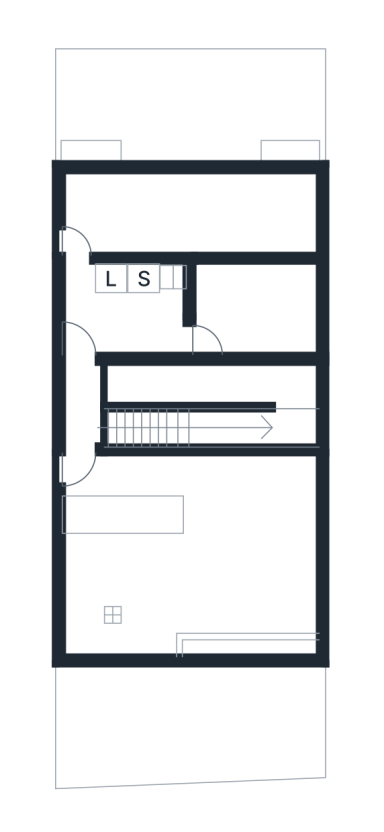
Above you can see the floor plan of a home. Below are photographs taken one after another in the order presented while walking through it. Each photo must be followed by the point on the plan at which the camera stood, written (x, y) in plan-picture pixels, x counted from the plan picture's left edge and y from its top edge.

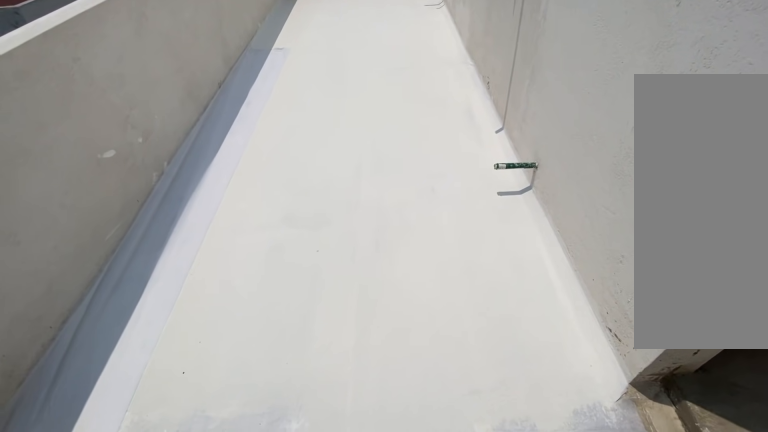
(74, 245)
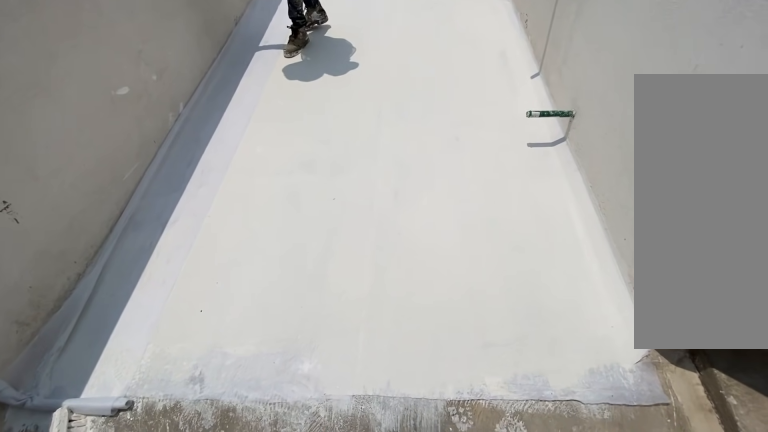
(74, 245)
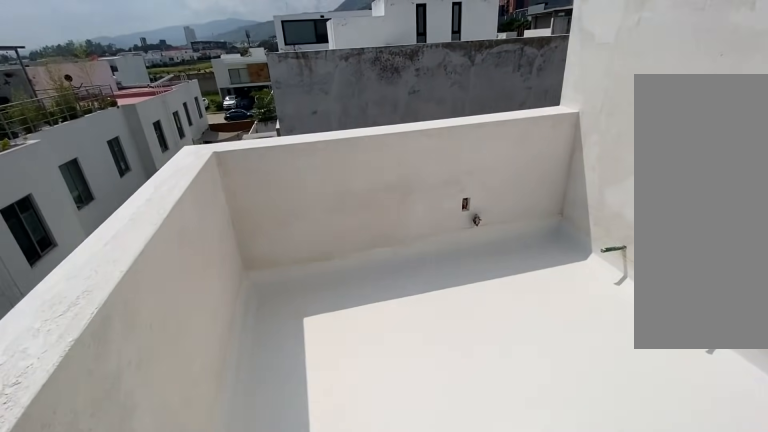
(194, 205)
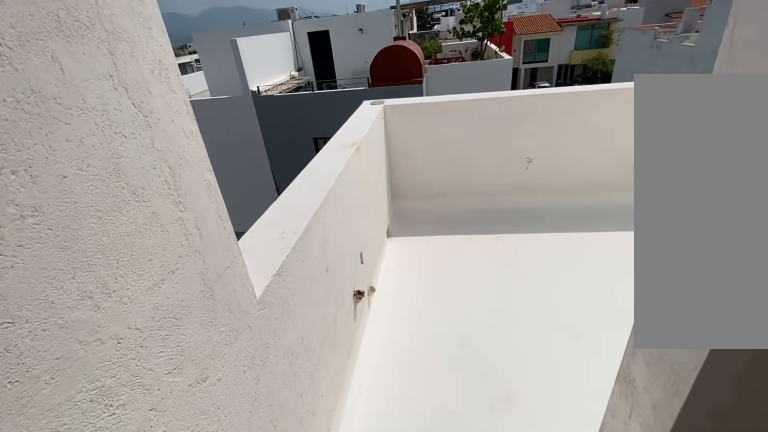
(81, 278)
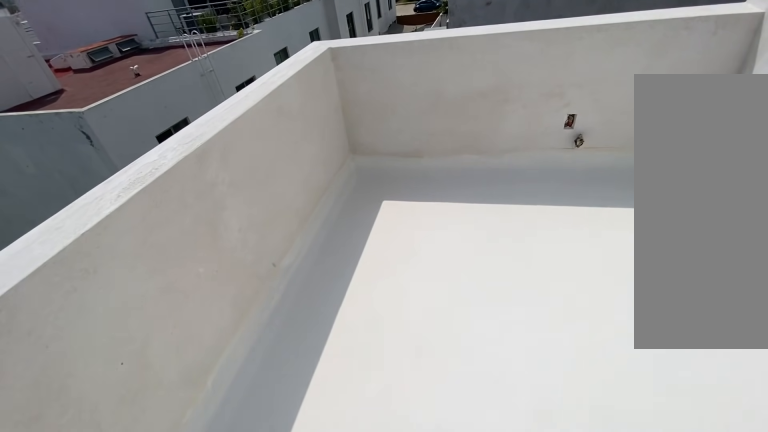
(248, 210)
